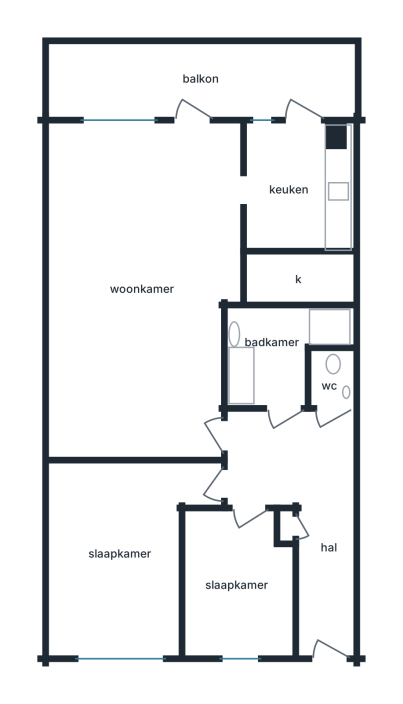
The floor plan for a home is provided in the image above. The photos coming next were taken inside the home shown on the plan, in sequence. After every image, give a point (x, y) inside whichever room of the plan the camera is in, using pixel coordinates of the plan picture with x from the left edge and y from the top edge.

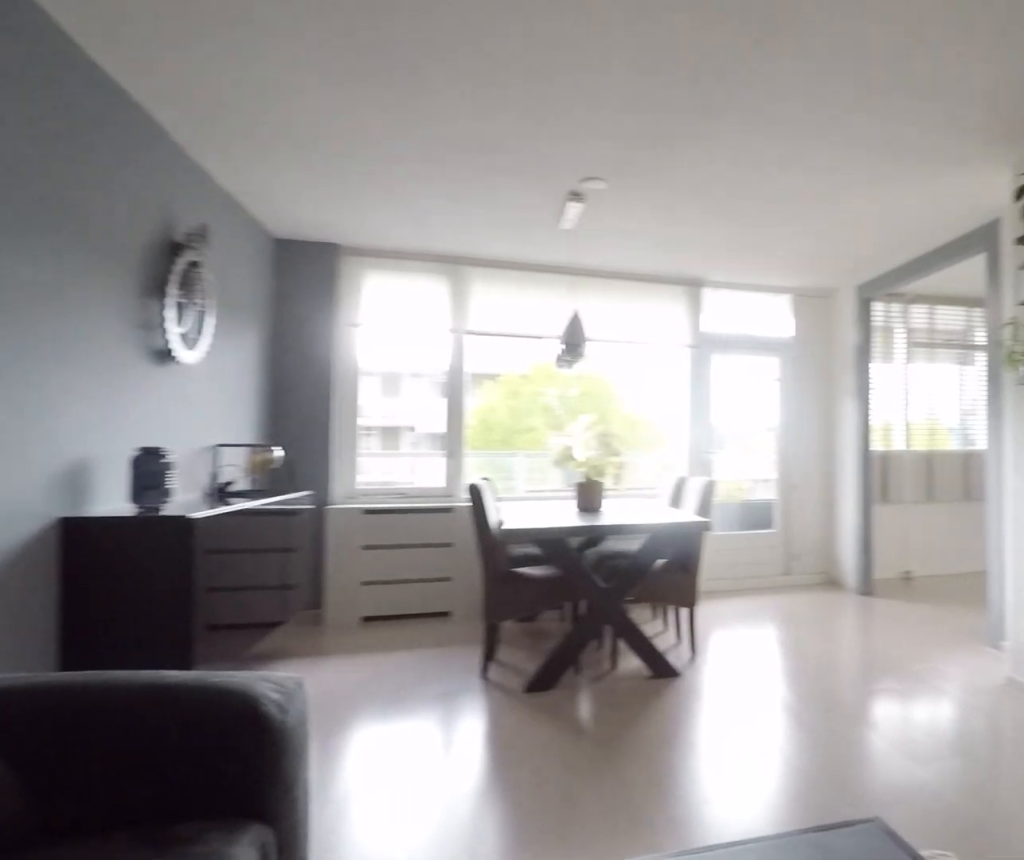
(142, 285)
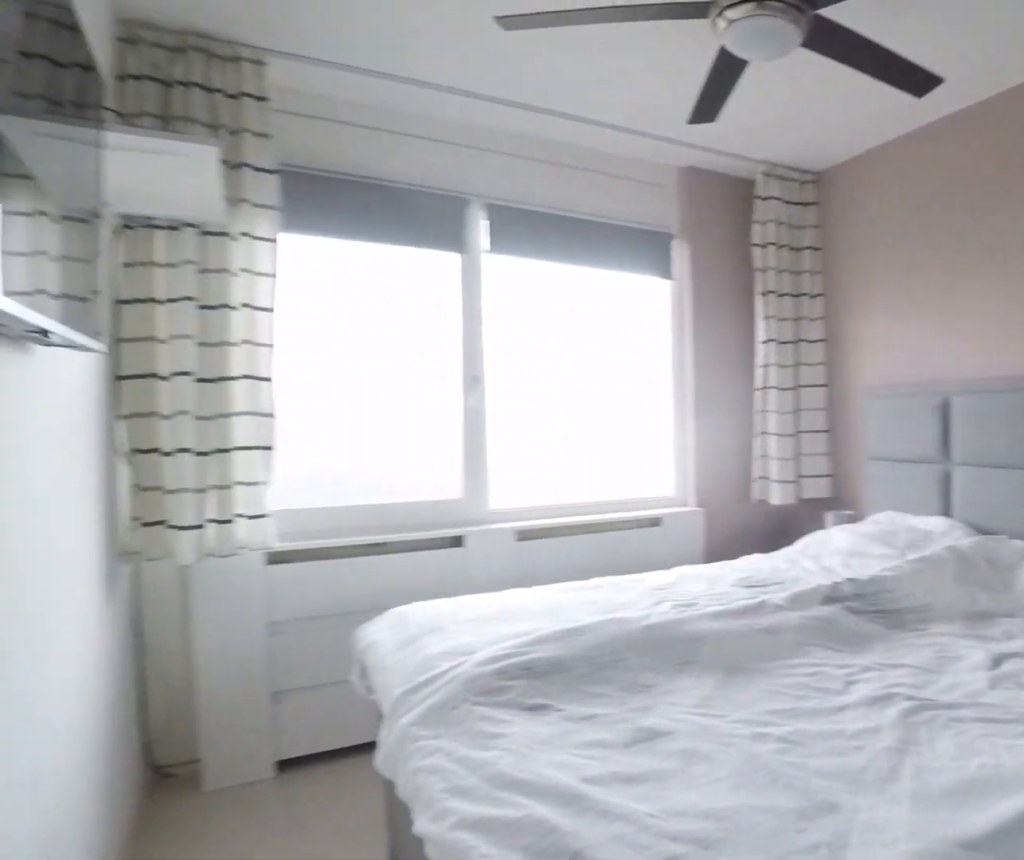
(121, 555)
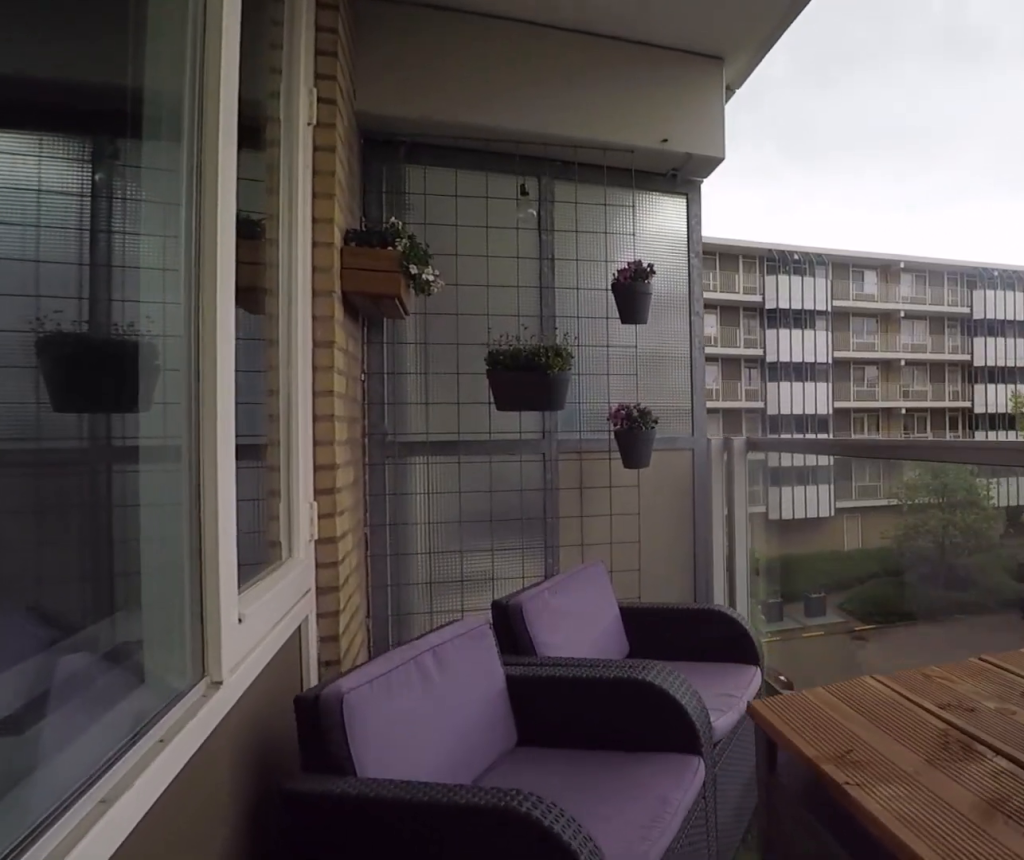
(201, 79)
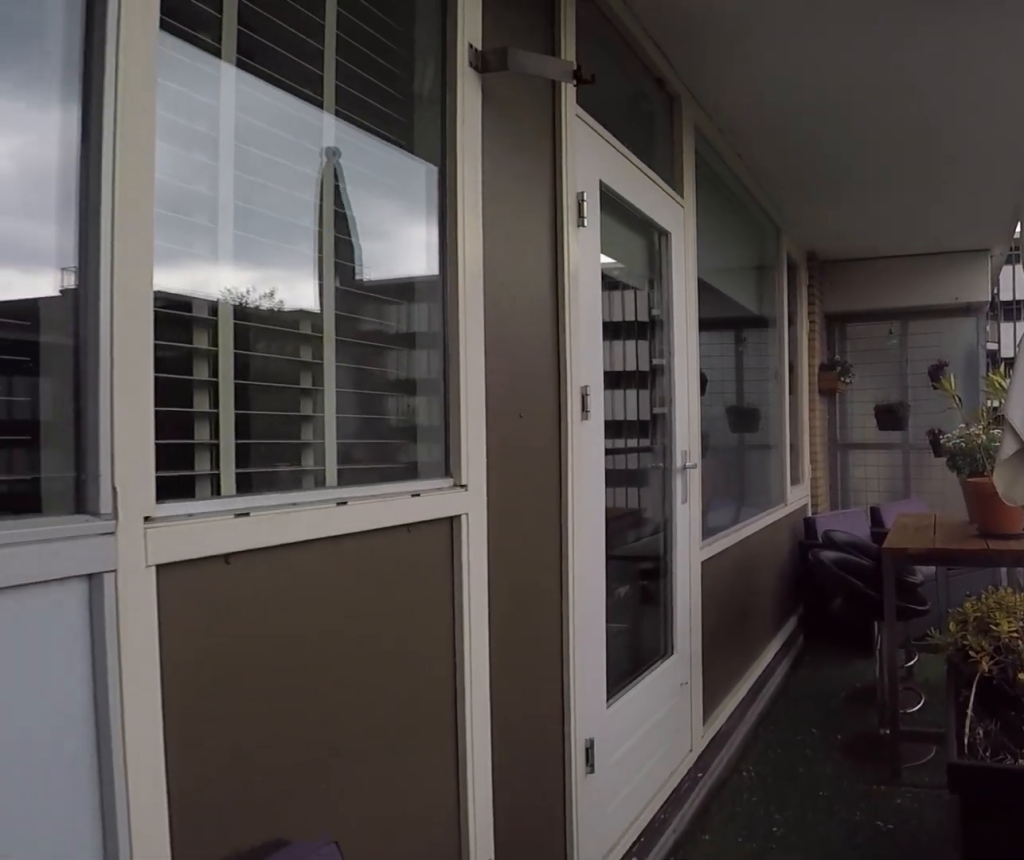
(201, 79)
